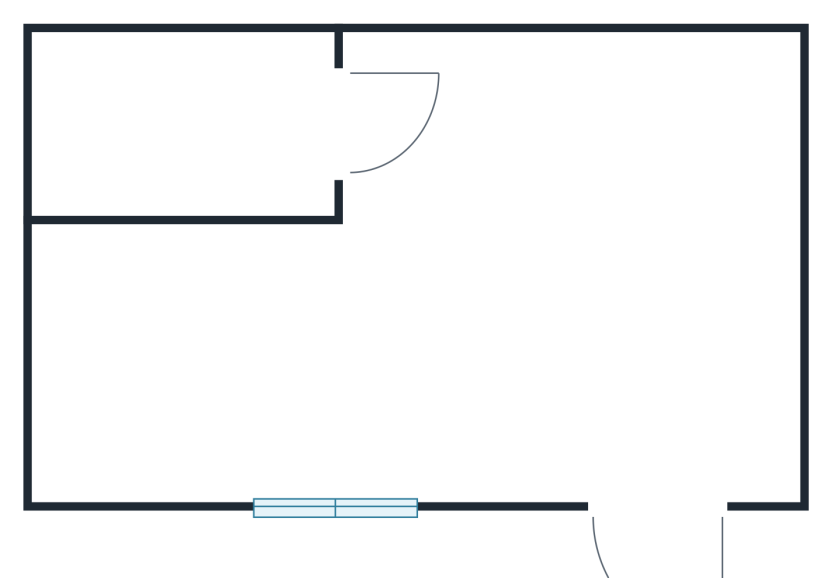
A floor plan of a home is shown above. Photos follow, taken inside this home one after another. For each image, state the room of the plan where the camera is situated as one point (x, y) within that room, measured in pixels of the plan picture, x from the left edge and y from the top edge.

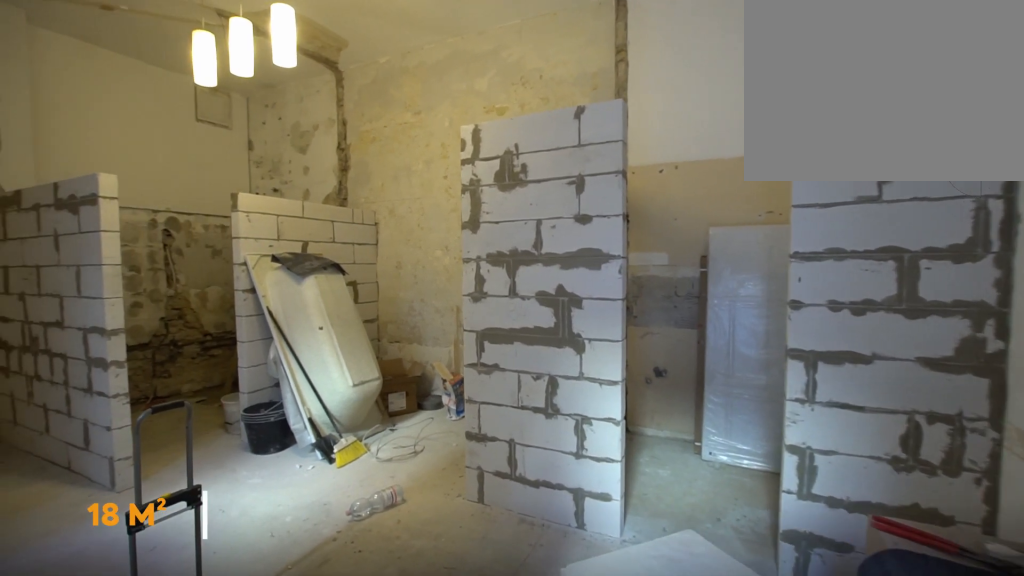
(464, 300)
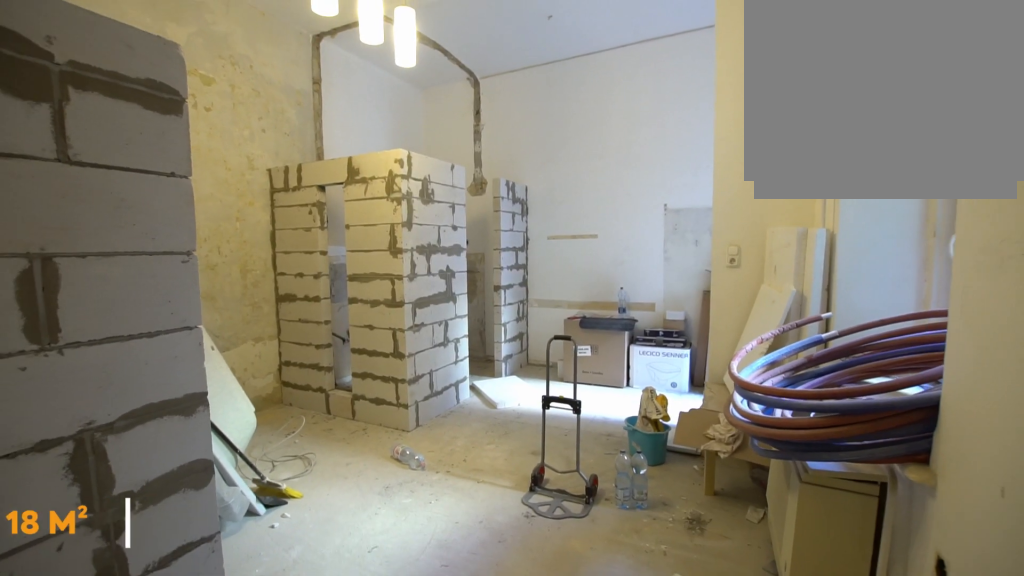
(463, 300)
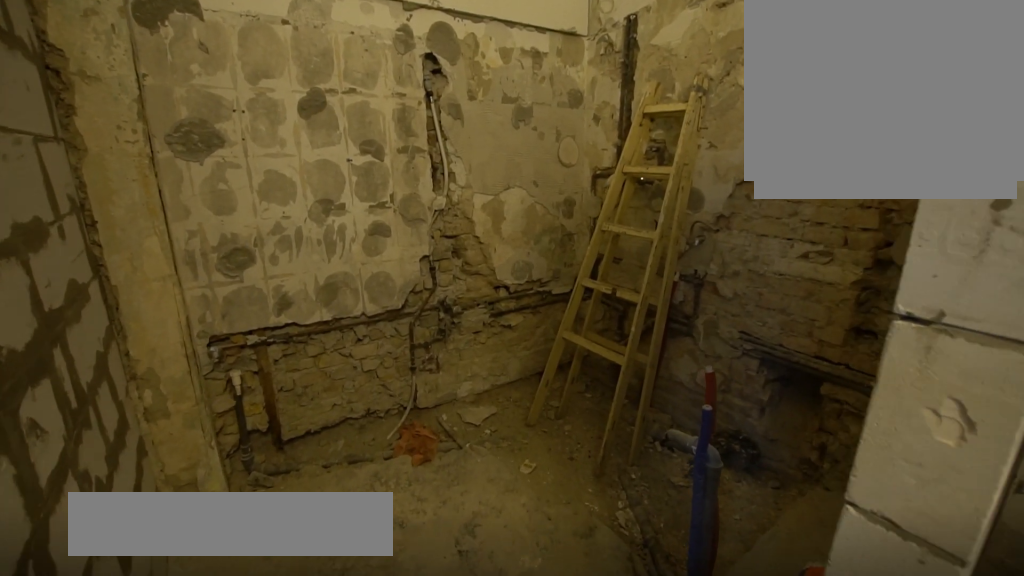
(203, 133)
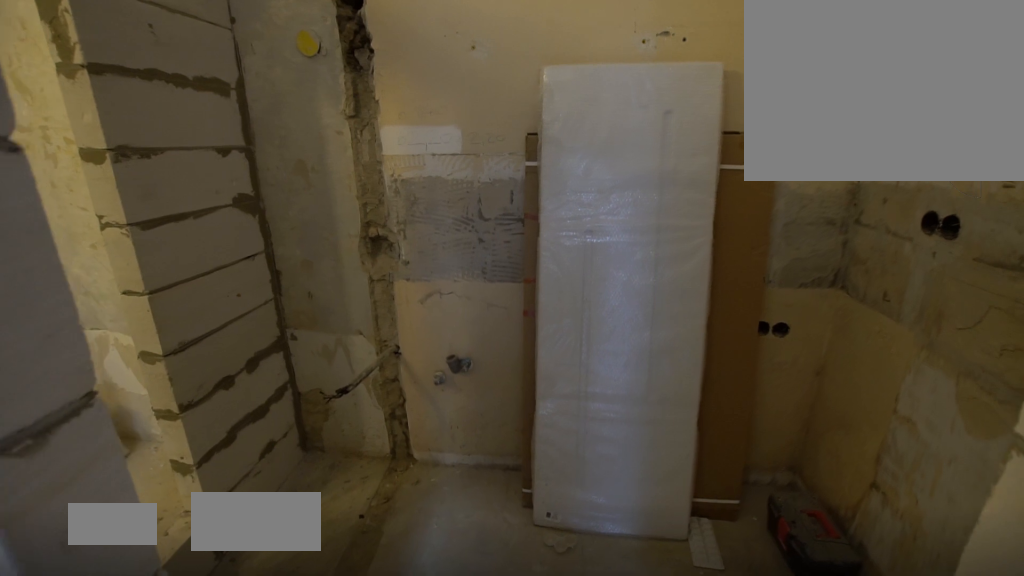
(652, 133)
